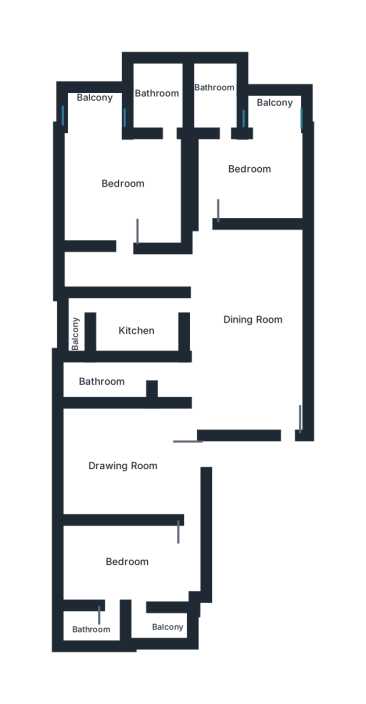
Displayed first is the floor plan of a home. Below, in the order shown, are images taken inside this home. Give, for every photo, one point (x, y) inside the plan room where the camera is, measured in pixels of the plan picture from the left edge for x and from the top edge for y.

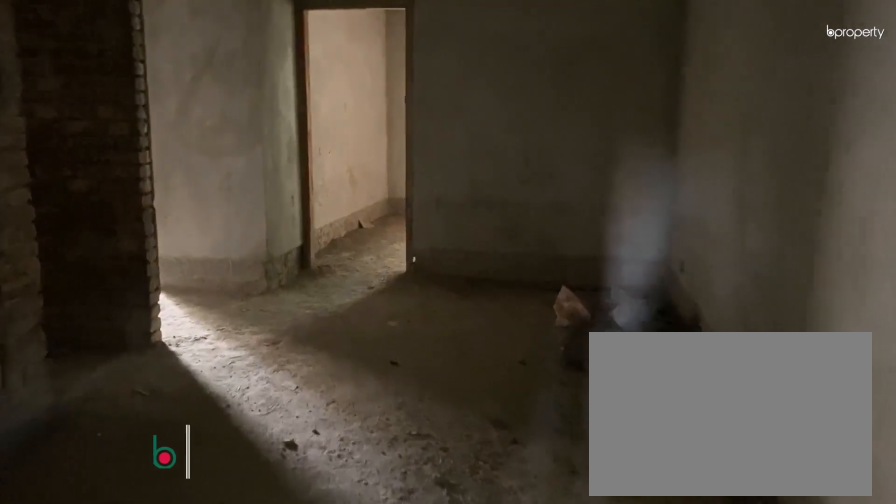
(252, 319)
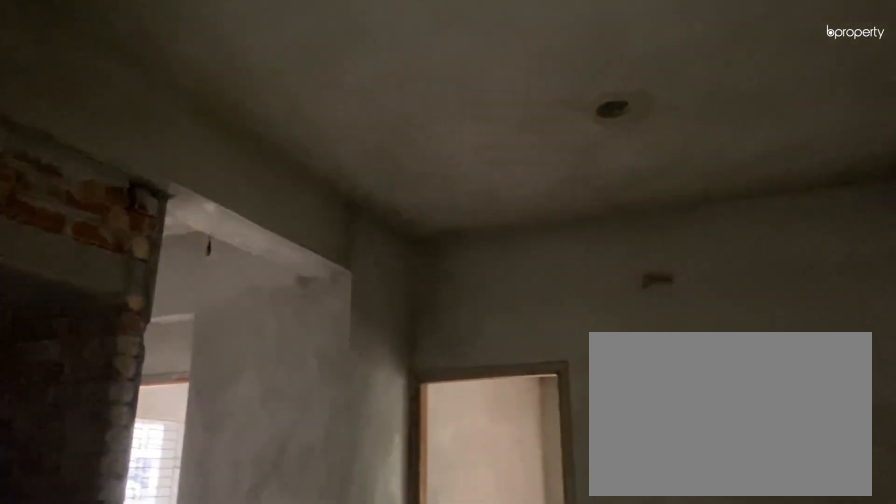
(252, 319)
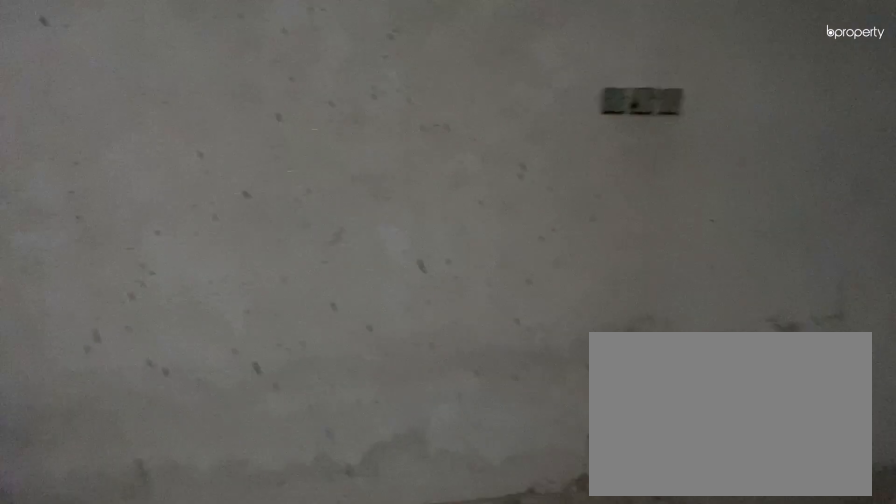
(118, 461)
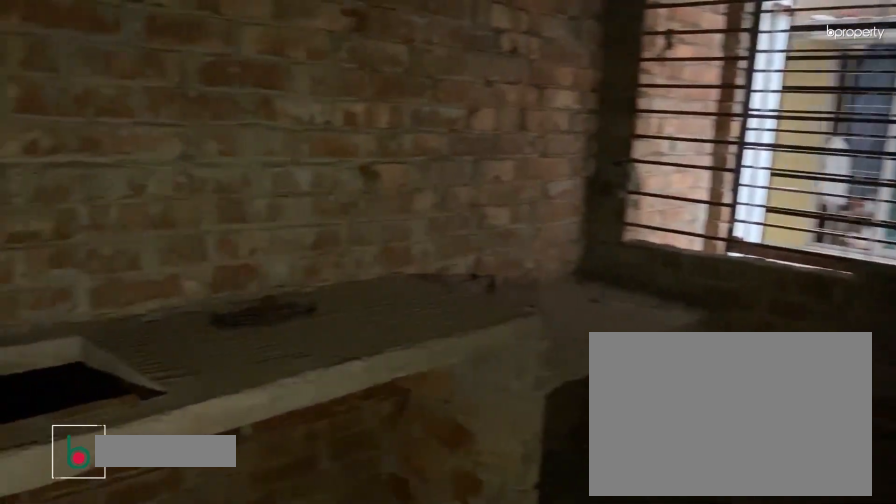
(141, 328)
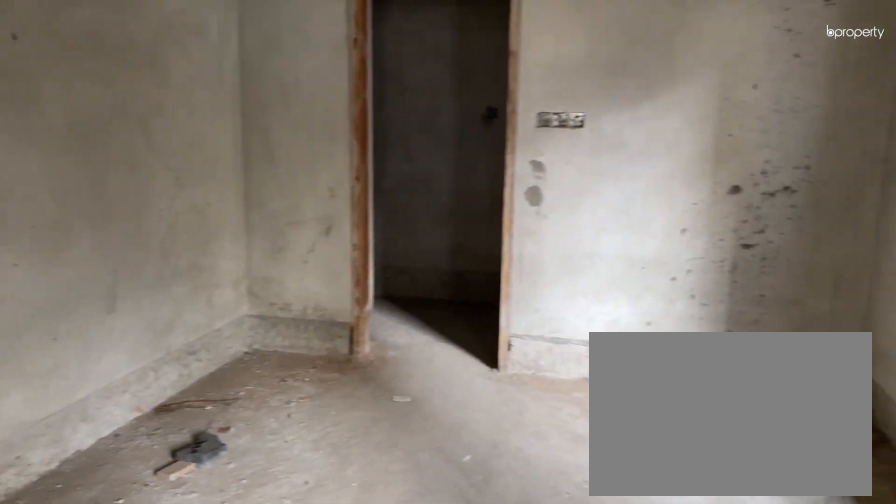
(118, 189)
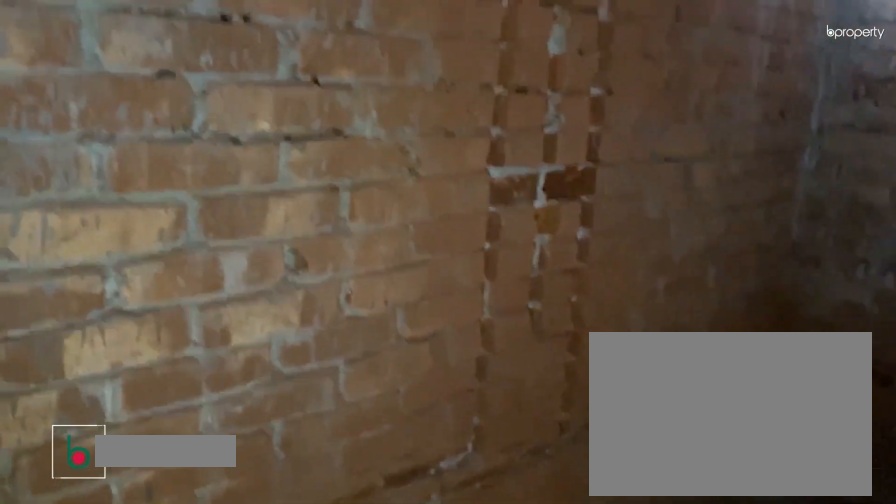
(154, 92)
